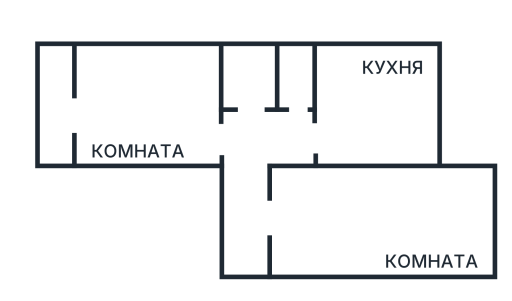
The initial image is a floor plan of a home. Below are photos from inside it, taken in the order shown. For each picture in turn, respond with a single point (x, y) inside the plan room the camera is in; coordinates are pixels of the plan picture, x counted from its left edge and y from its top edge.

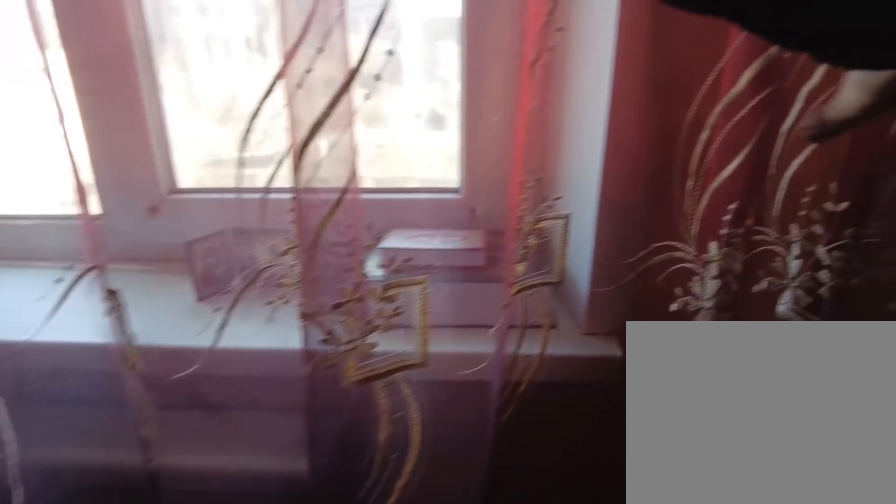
(344, 140)
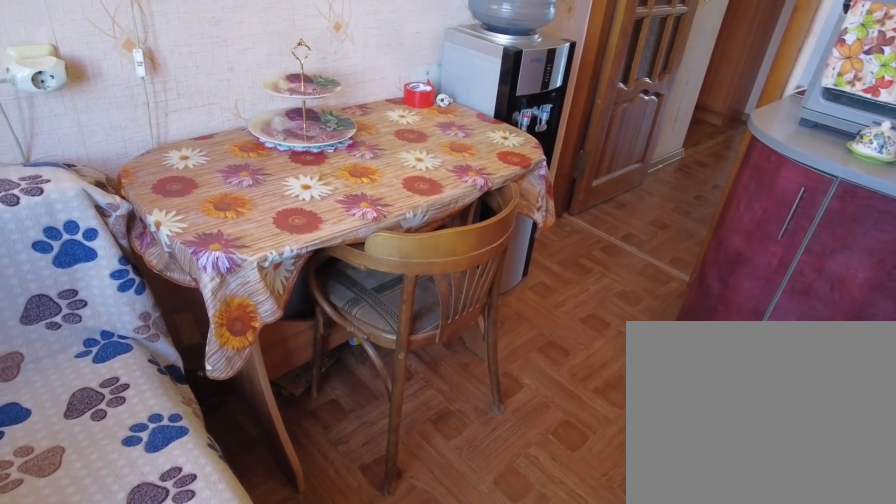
(344, 140)
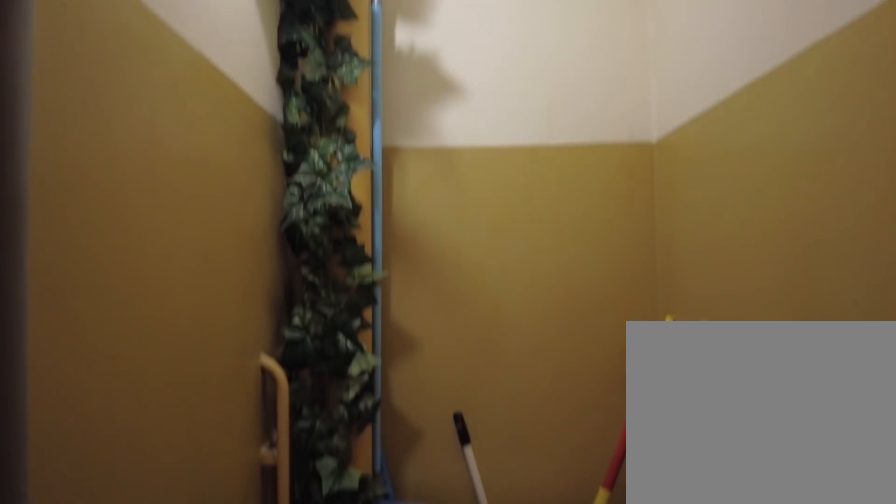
(297, 138)
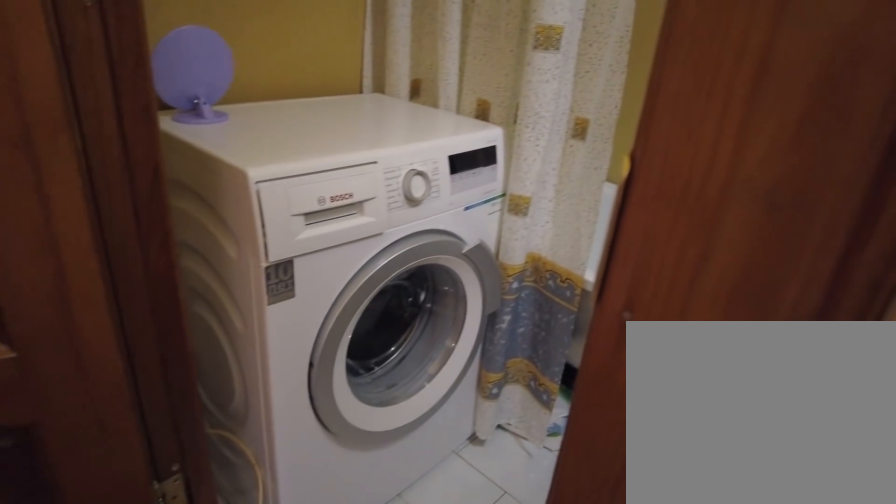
(253, 138)
